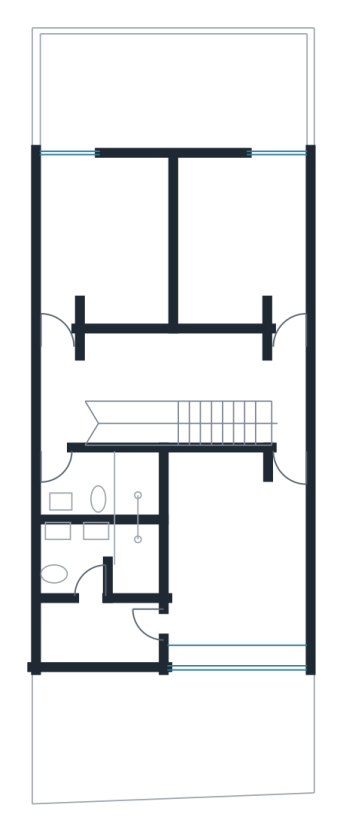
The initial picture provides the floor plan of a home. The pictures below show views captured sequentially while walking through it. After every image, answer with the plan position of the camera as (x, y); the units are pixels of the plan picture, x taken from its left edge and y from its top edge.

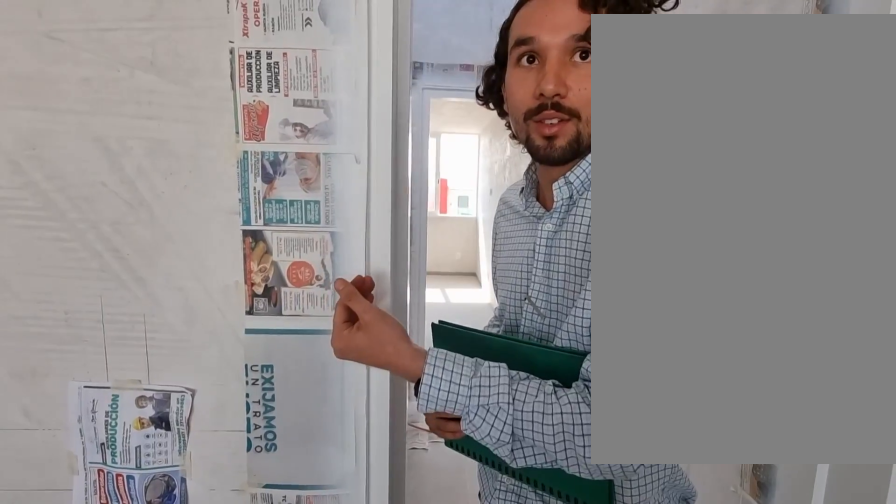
(283, 512)
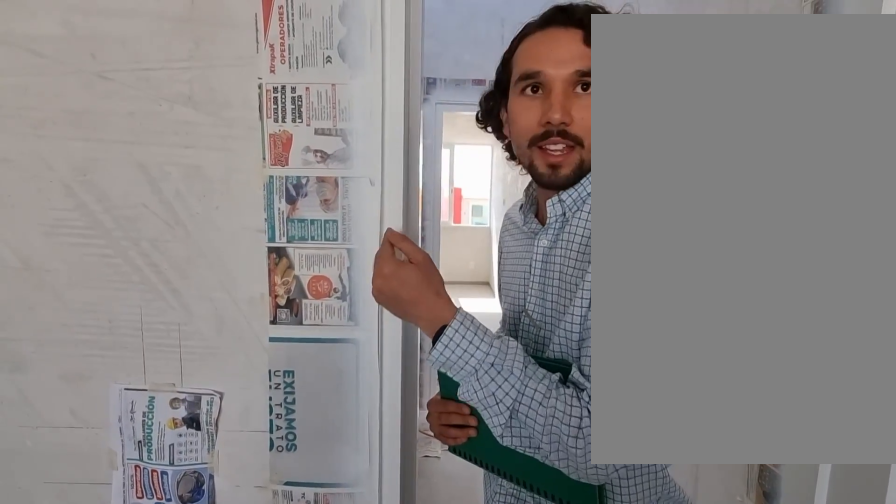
(282, 512)
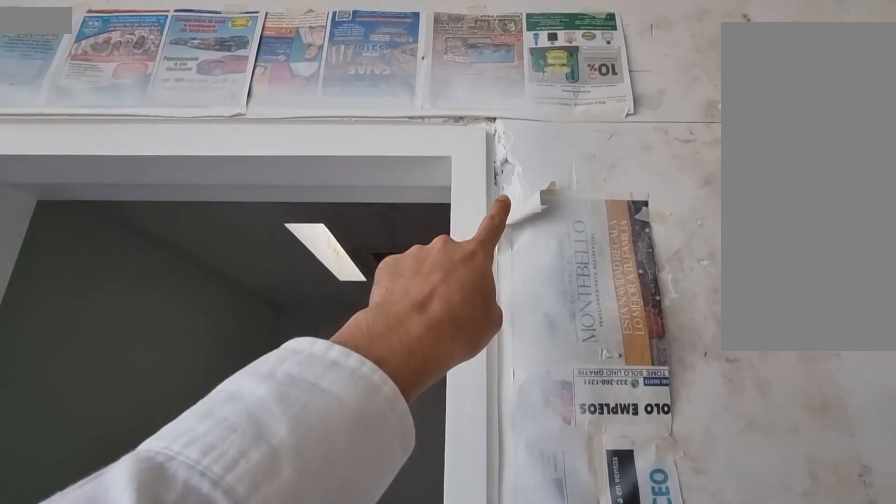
(183, 617)
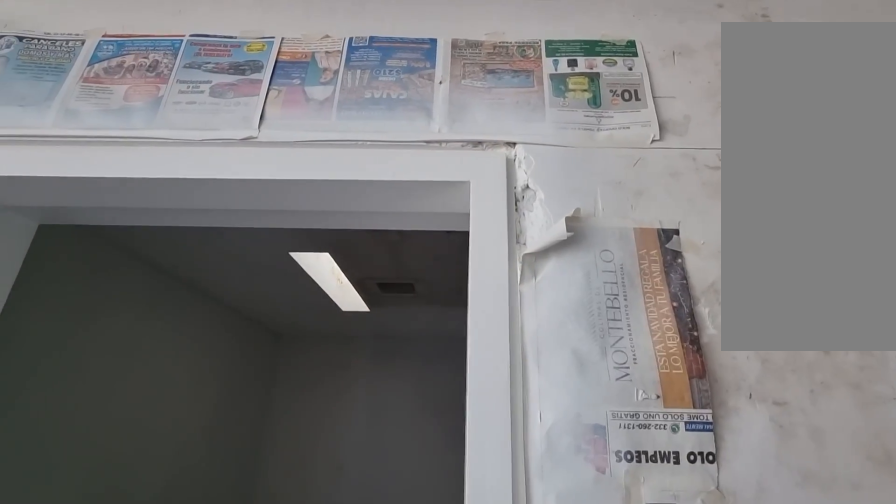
(184, 617)
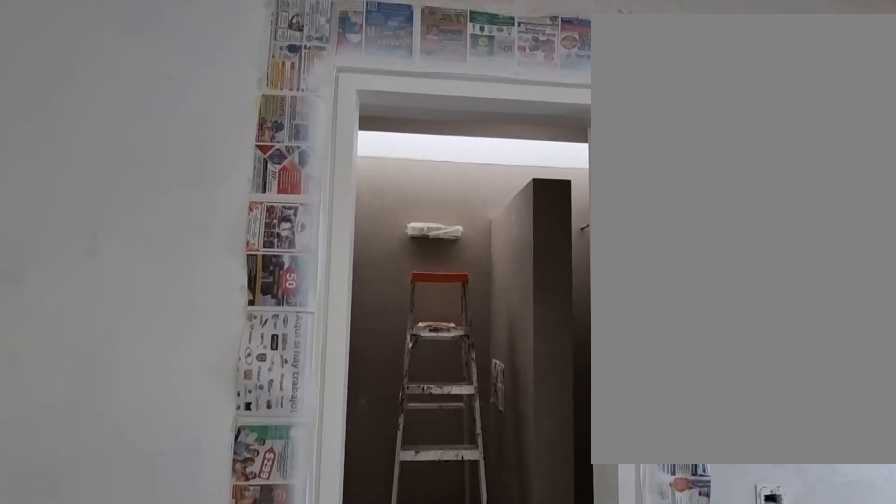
(97, 618)
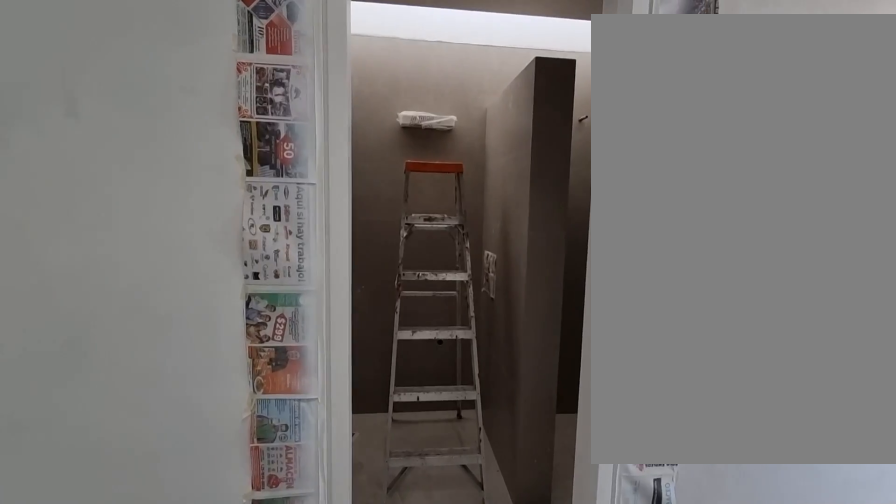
(97, 617)
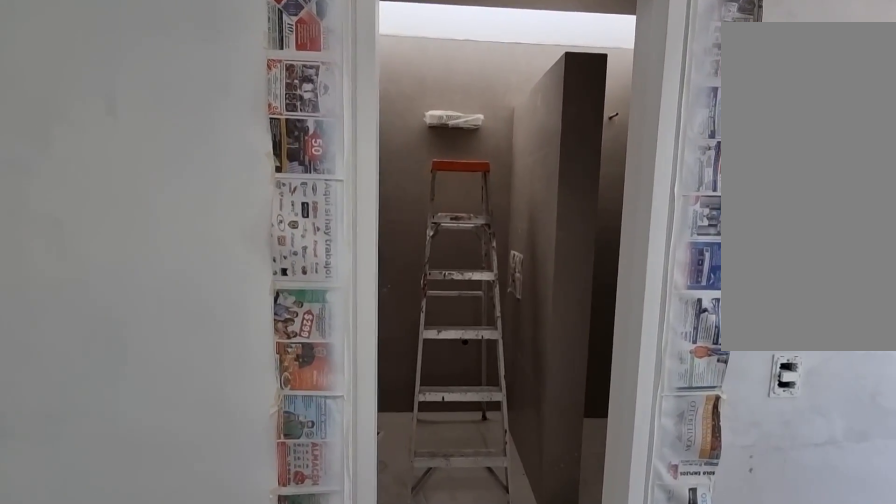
(97, 617)
